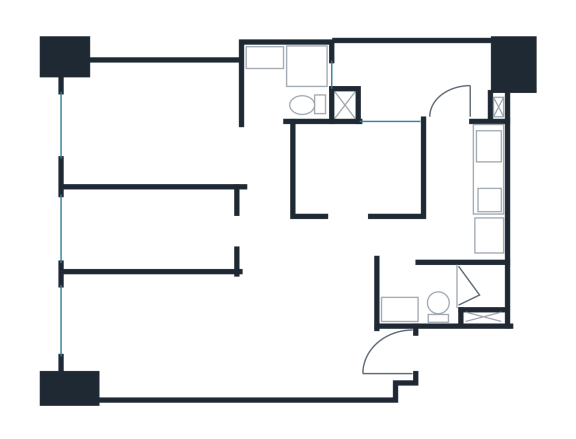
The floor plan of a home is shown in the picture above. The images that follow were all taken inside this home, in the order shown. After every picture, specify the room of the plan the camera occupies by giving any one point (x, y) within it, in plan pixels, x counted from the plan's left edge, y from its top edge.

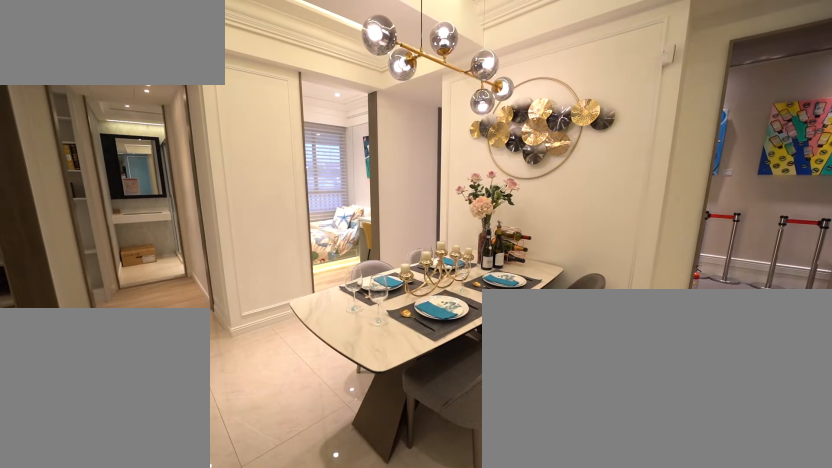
(307, 286)
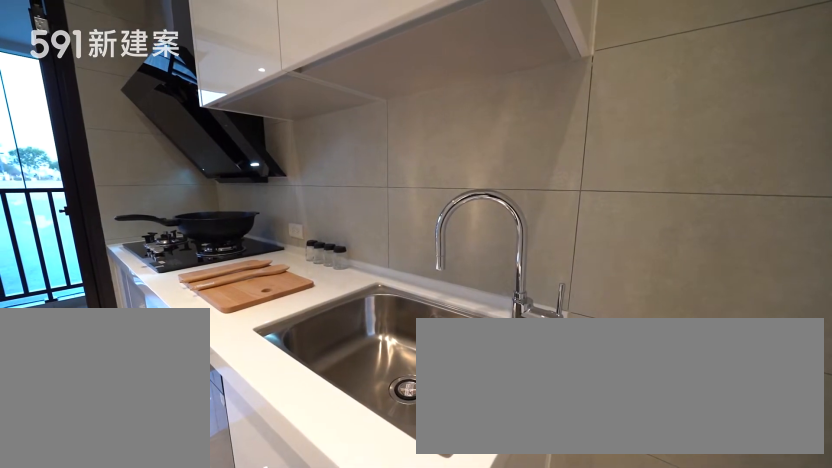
(466, 184)
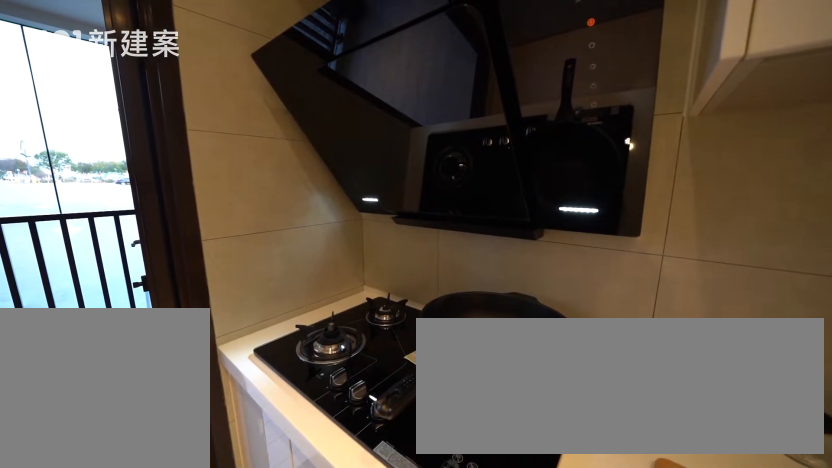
(466, 184)
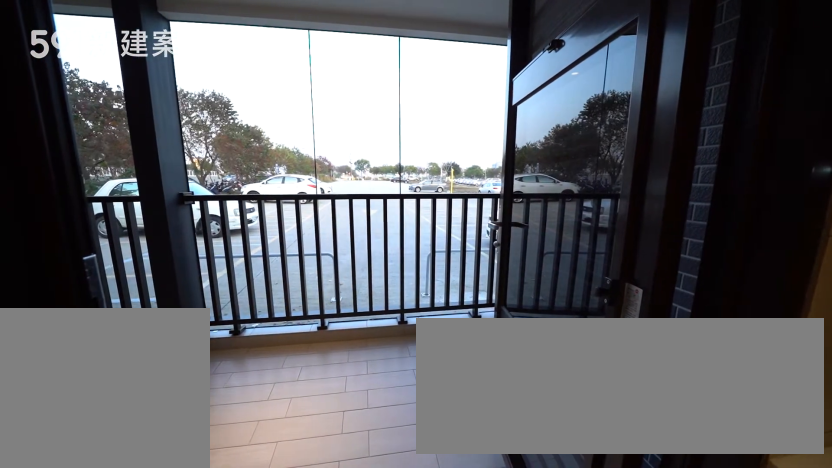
(419, 80)
